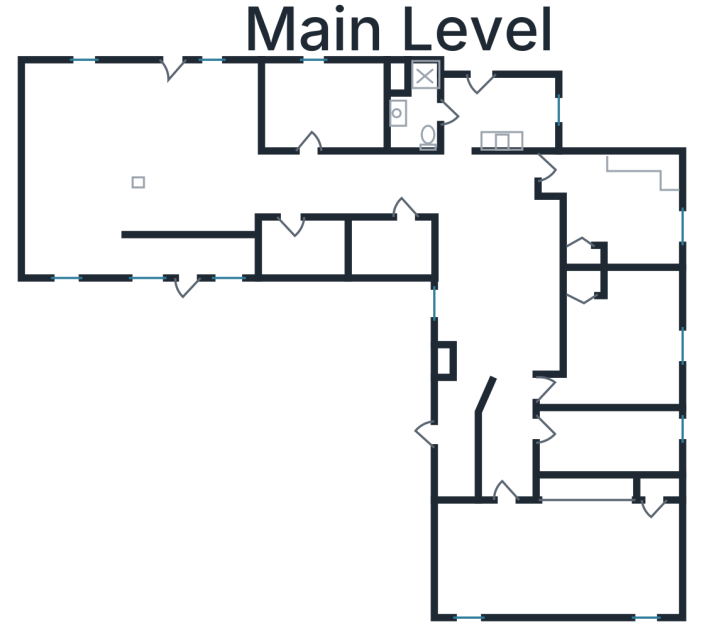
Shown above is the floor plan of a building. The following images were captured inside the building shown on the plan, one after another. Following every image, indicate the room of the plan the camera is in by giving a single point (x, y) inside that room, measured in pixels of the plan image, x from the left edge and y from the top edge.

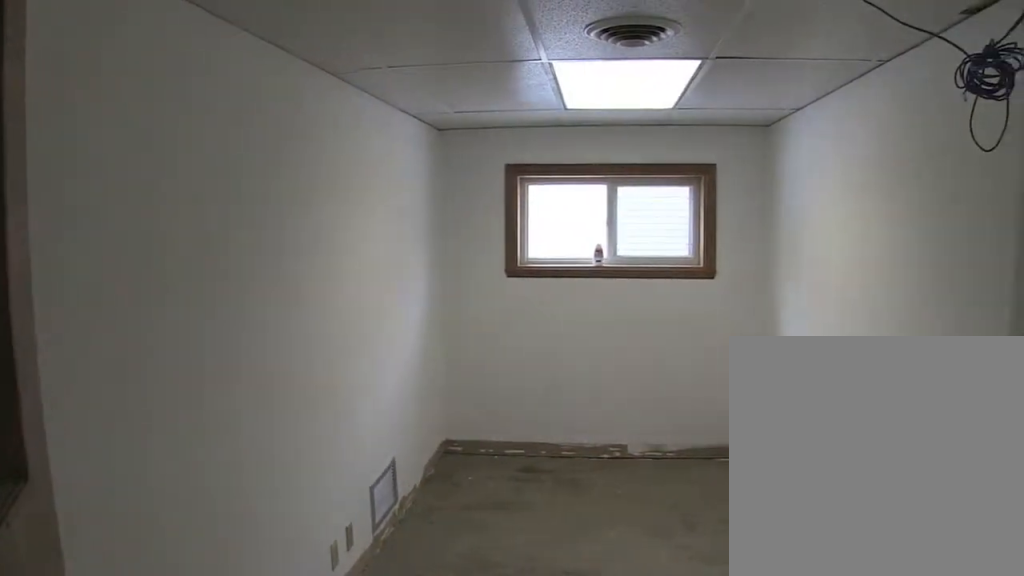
(606, 440)
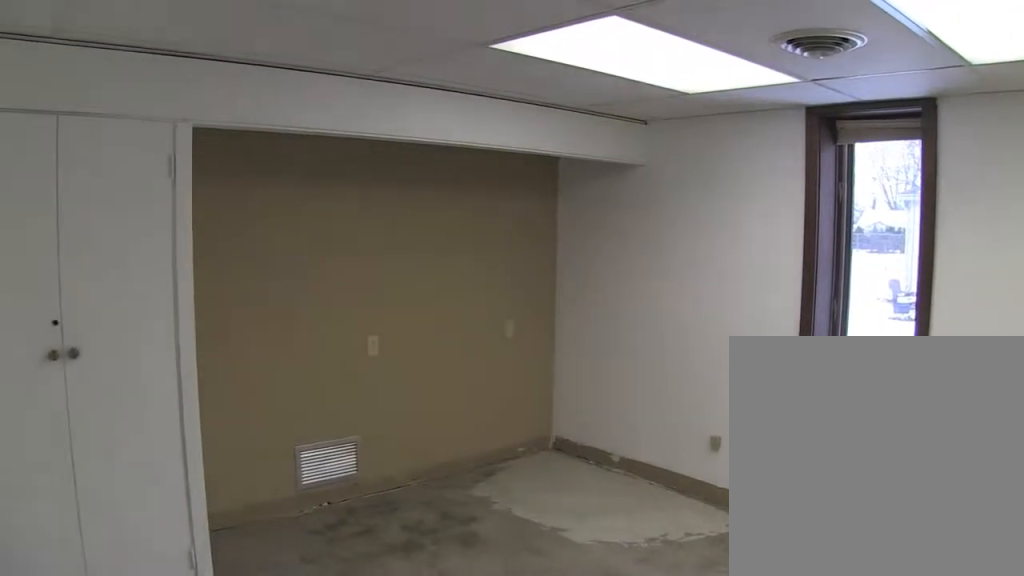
(618, 344)
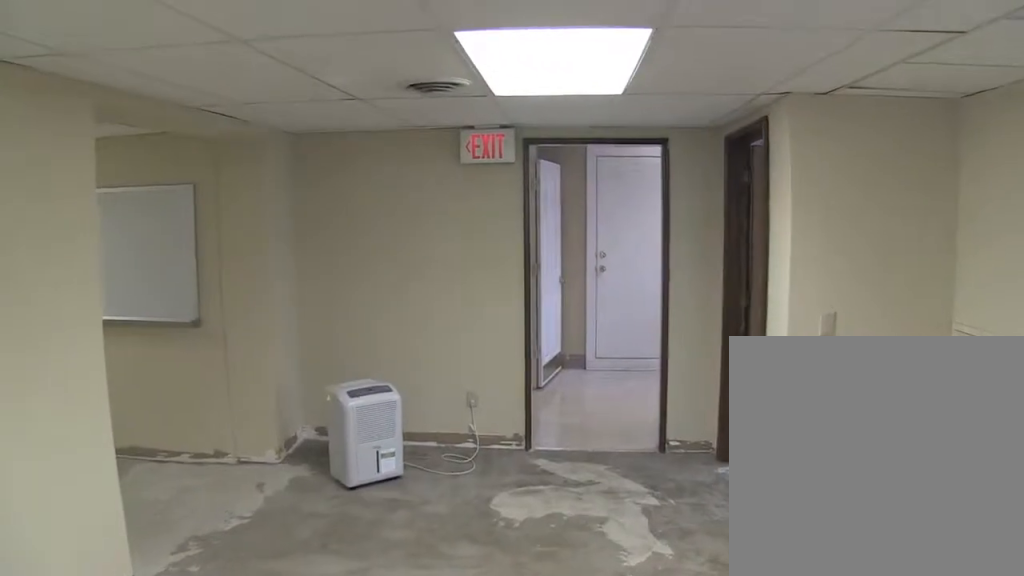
(497, 266)
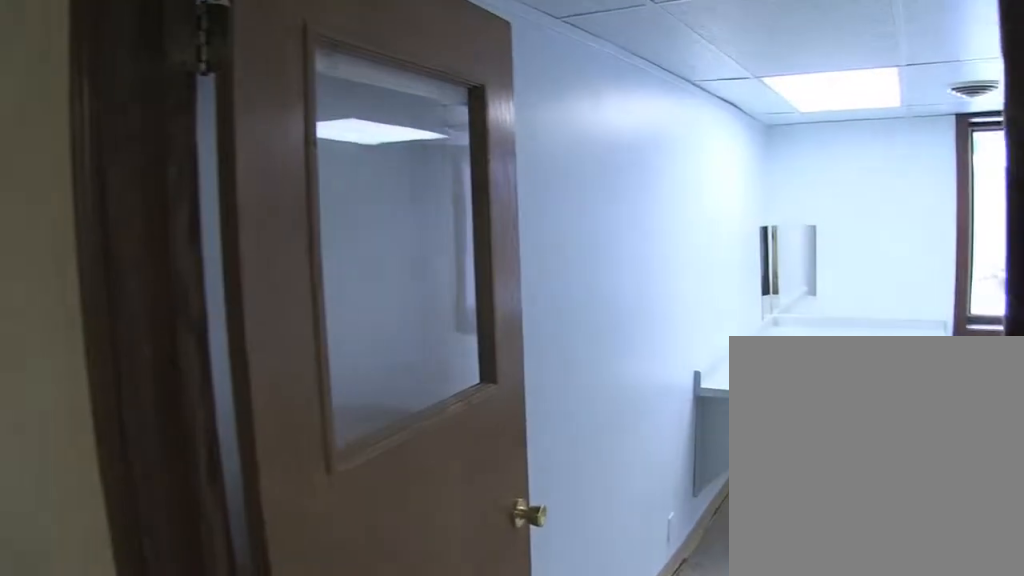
(615, 202)
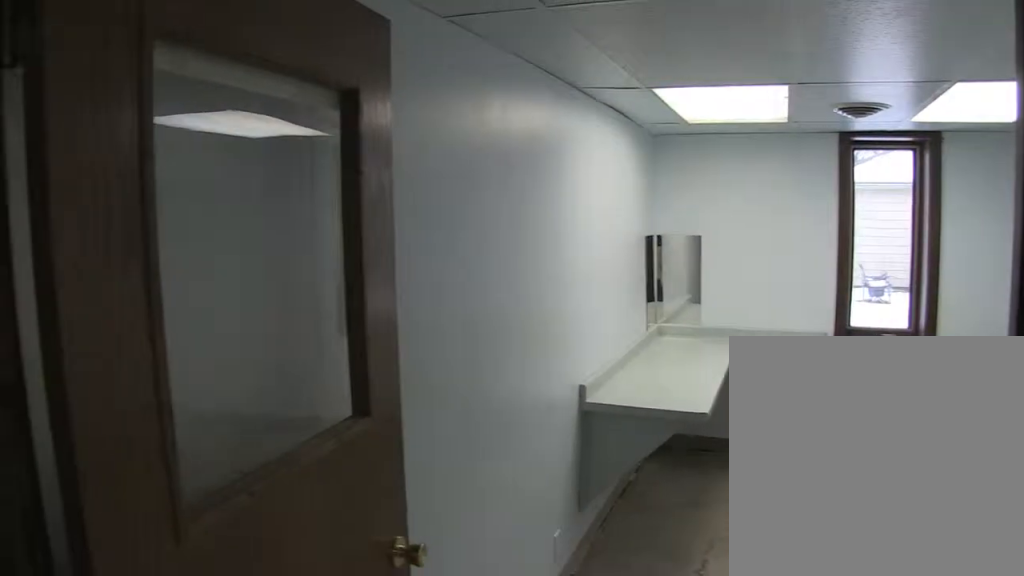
(615, 202)
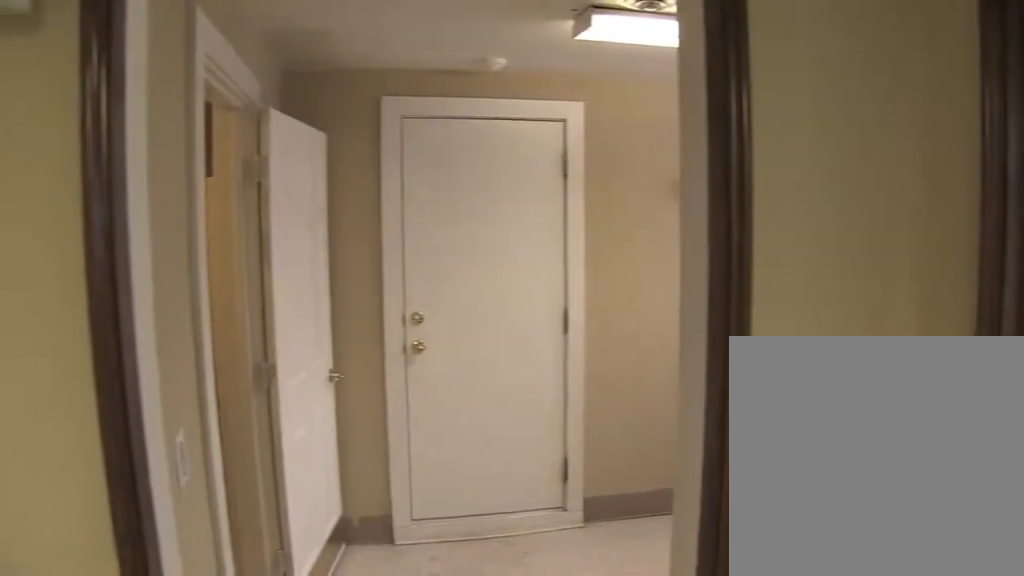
(499, 112)
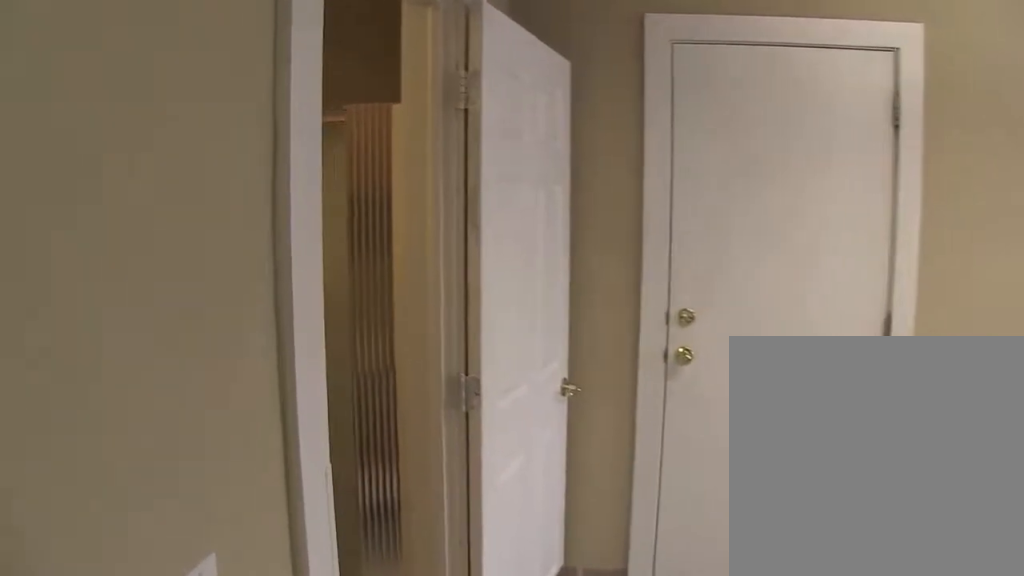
(499, 112)
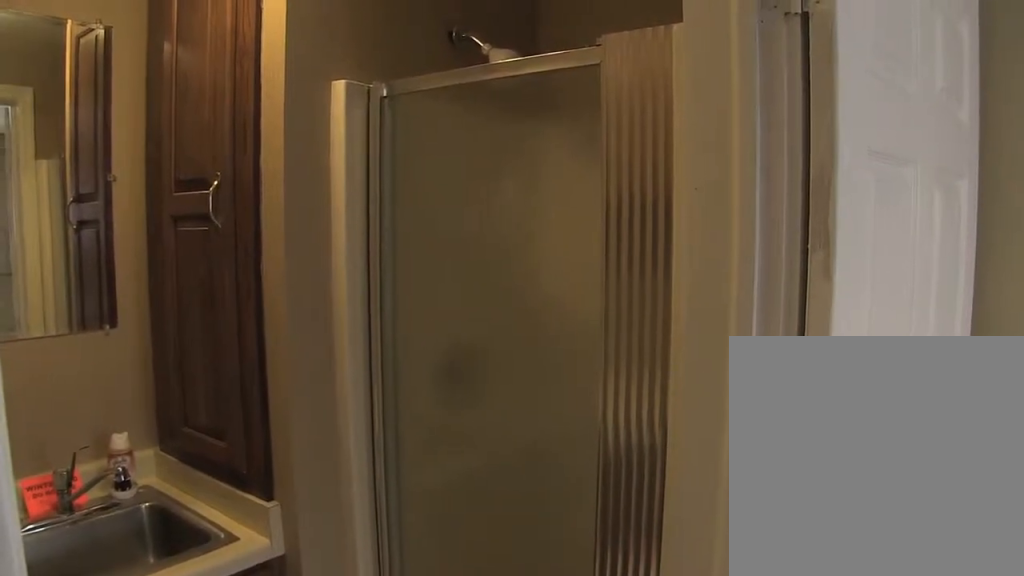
(414, 110)
